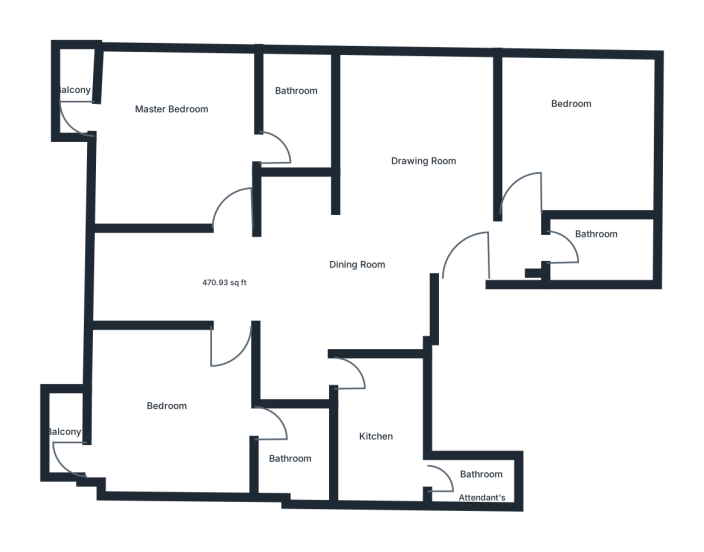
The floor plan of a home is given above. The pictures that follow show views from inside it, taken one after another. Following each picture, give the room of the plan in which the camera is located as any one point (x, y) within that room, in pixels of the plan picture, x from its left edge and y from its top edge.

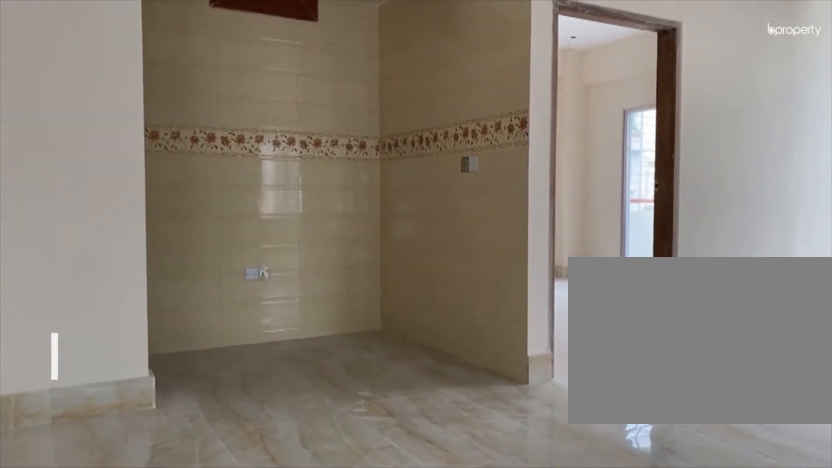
(397, 223)
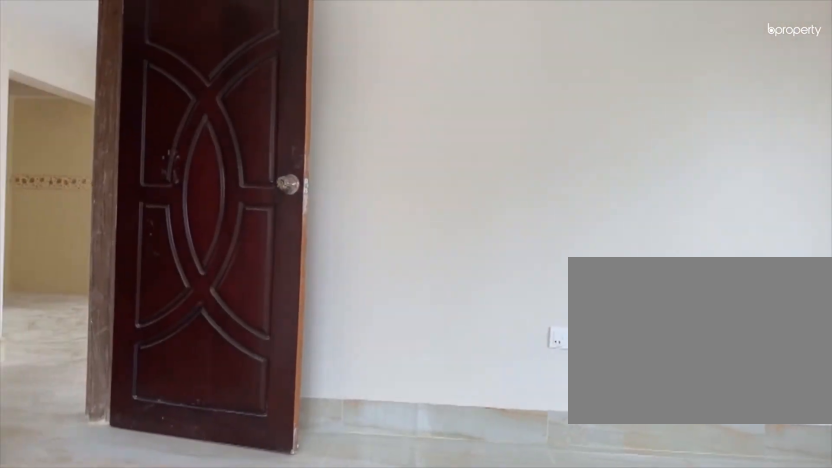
(587, 140)
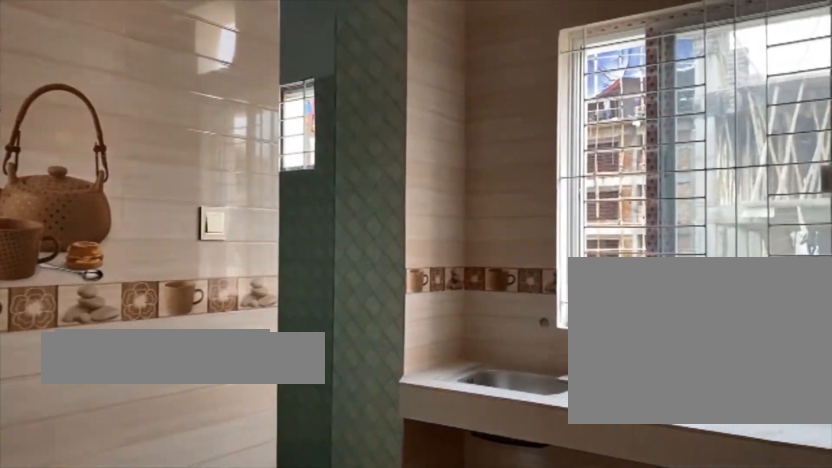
(378, 438)
